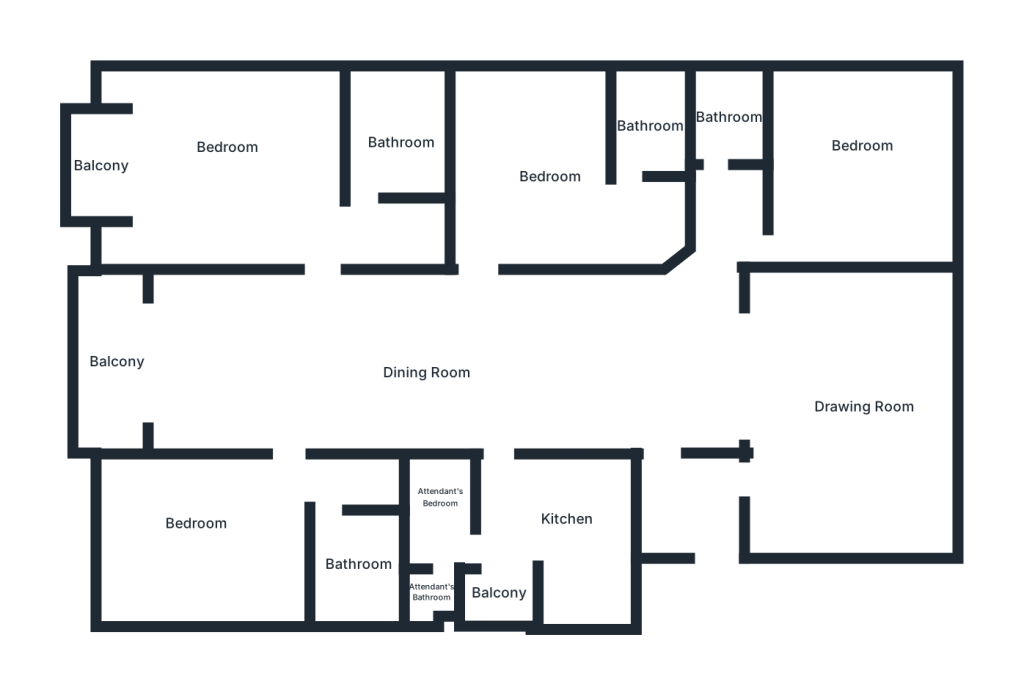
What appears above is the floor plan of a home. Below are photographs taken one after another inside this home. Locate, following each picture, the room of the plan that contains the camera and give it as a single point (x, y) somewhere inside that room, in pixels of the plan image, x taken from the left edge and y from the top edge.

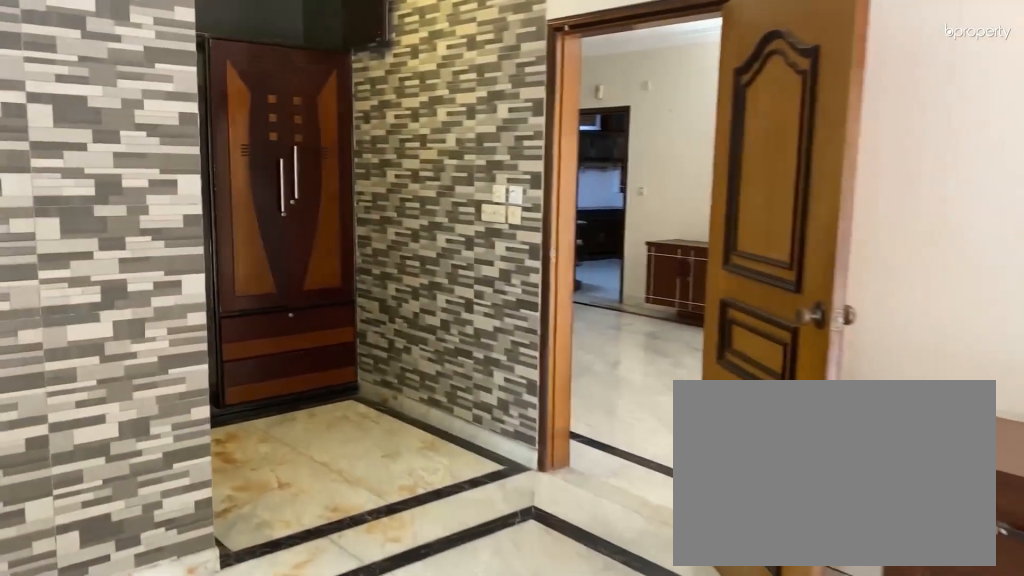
(236, 162)
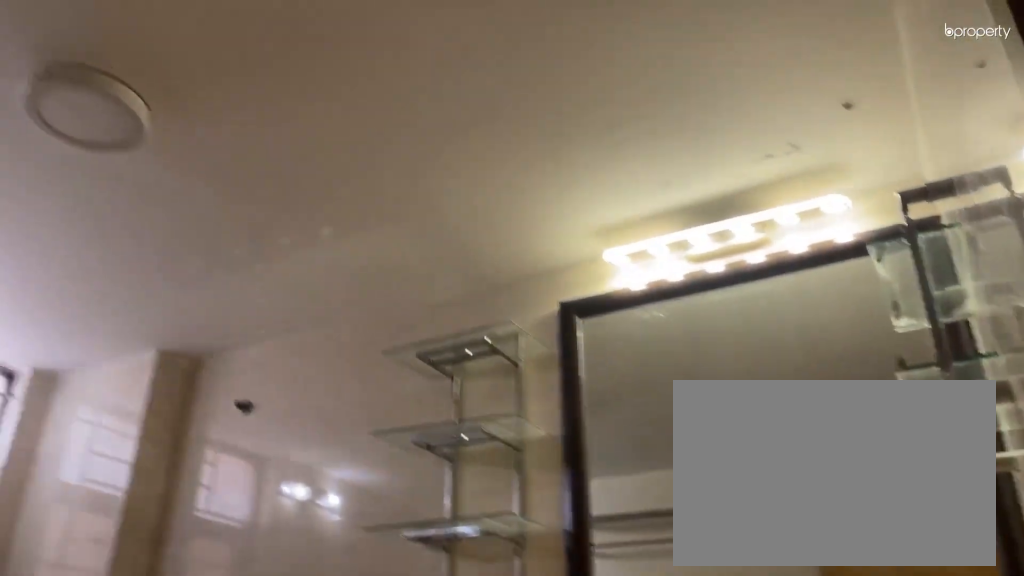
(389, 143)
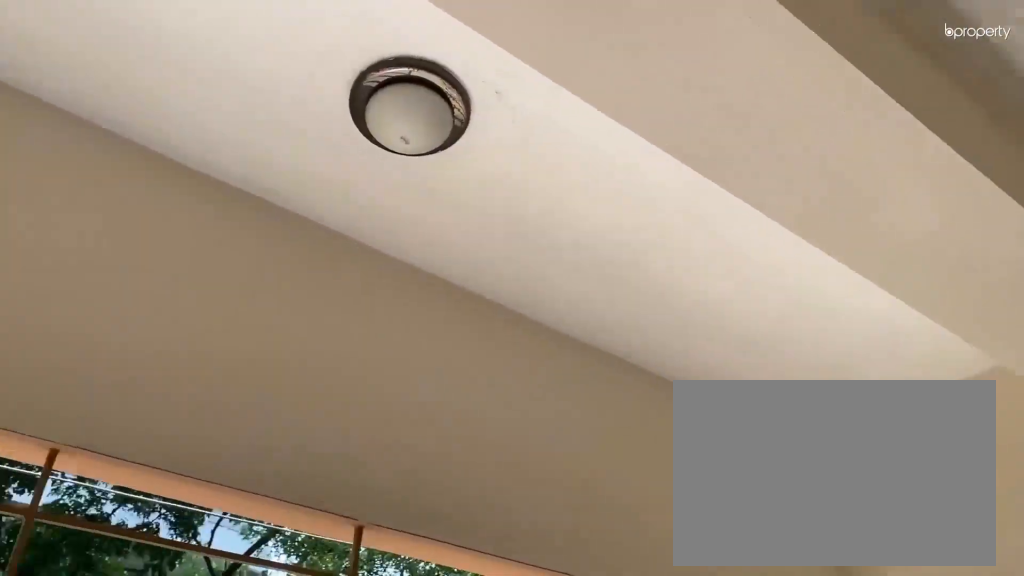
(93, 358)
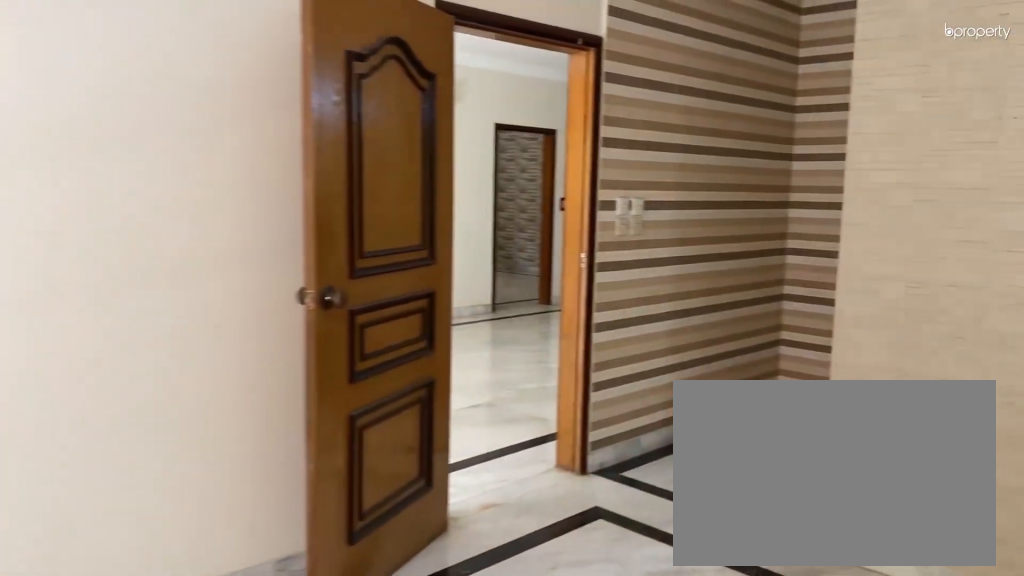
(202, 538)
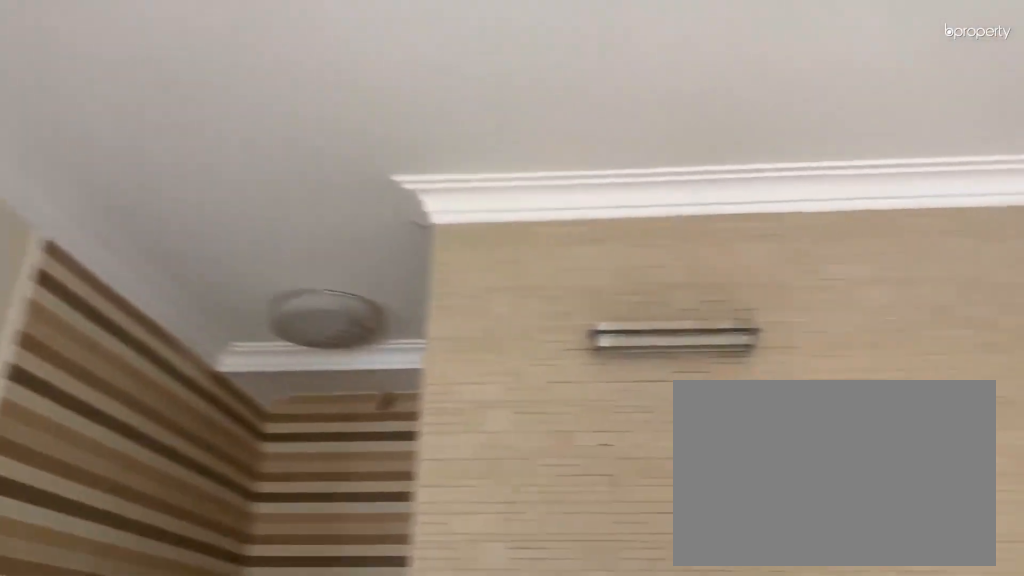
(202, 538)
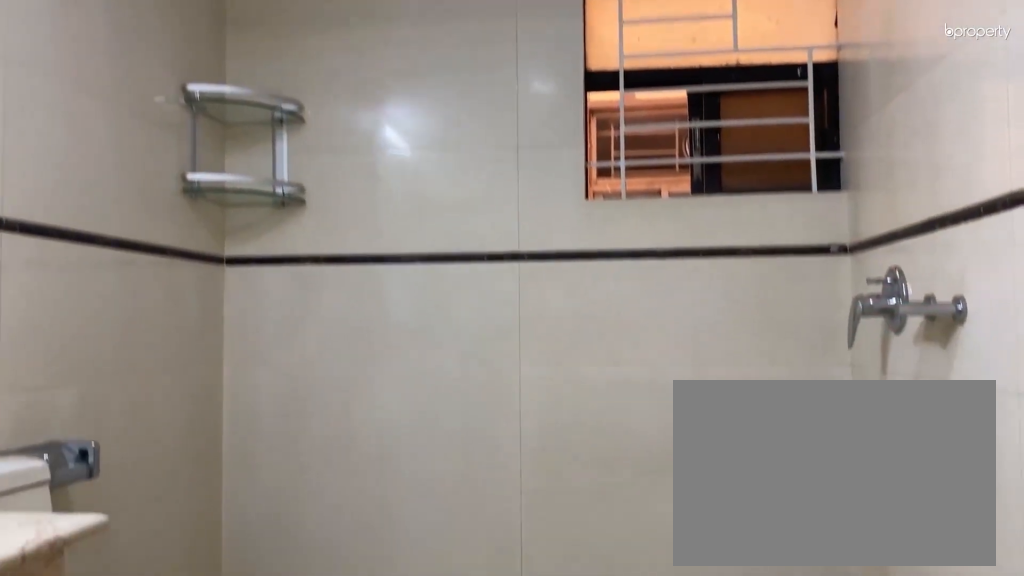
(345, 551)
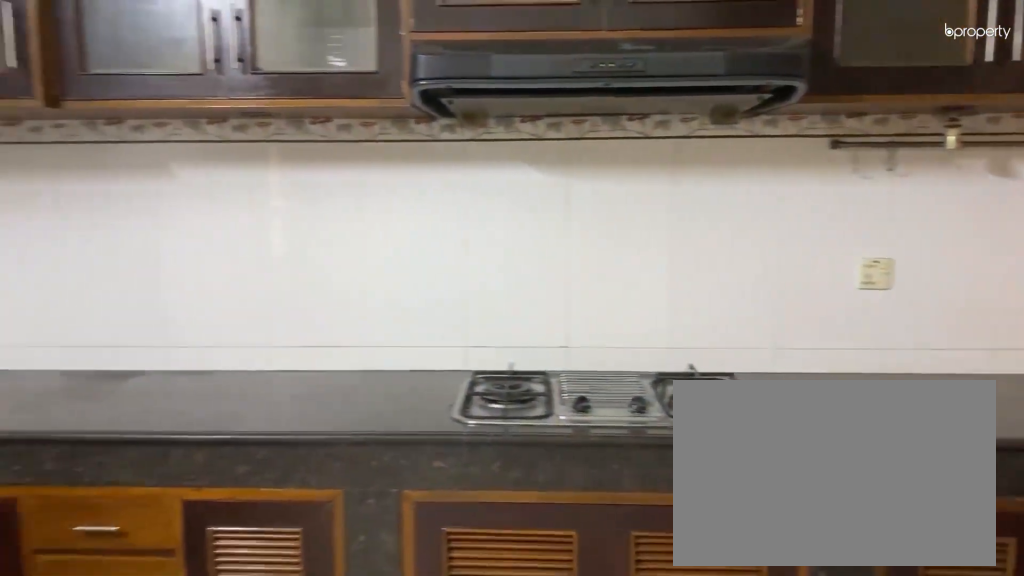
(569, 539)
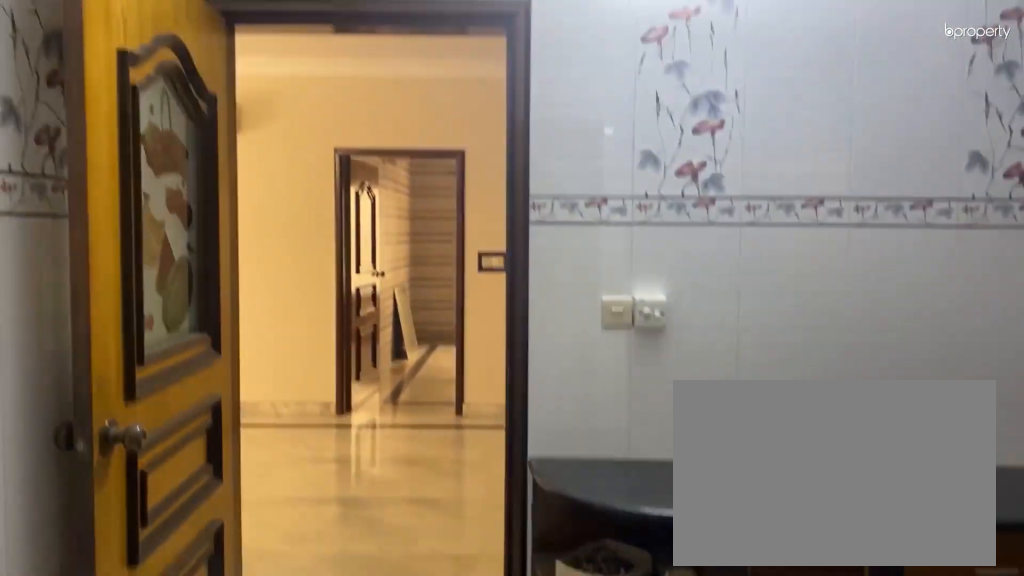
(569, 539)
